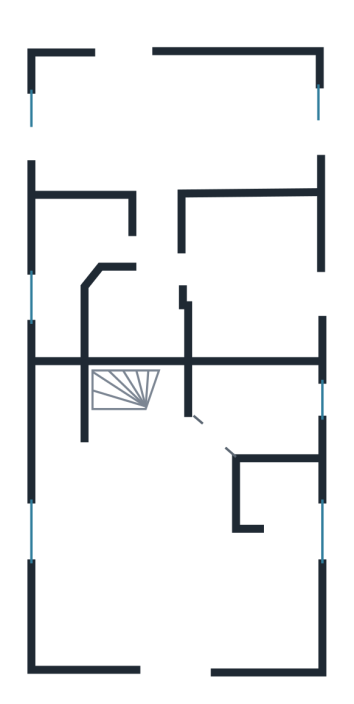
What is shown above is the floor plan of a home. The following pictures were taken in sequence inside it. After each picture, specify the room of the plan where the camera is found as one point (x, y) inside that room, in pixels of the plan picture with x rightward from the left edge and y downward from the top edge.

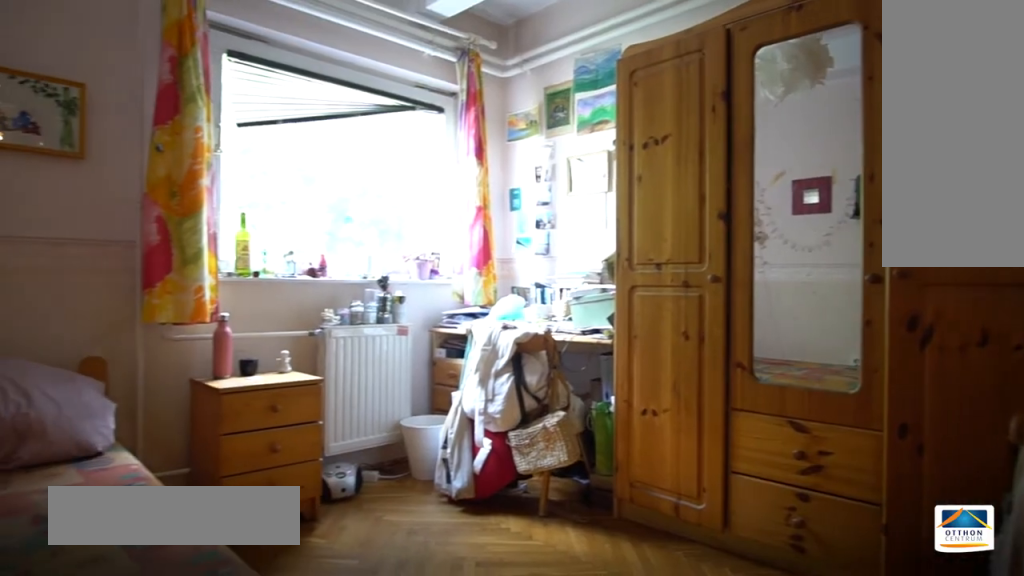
(253, 270)
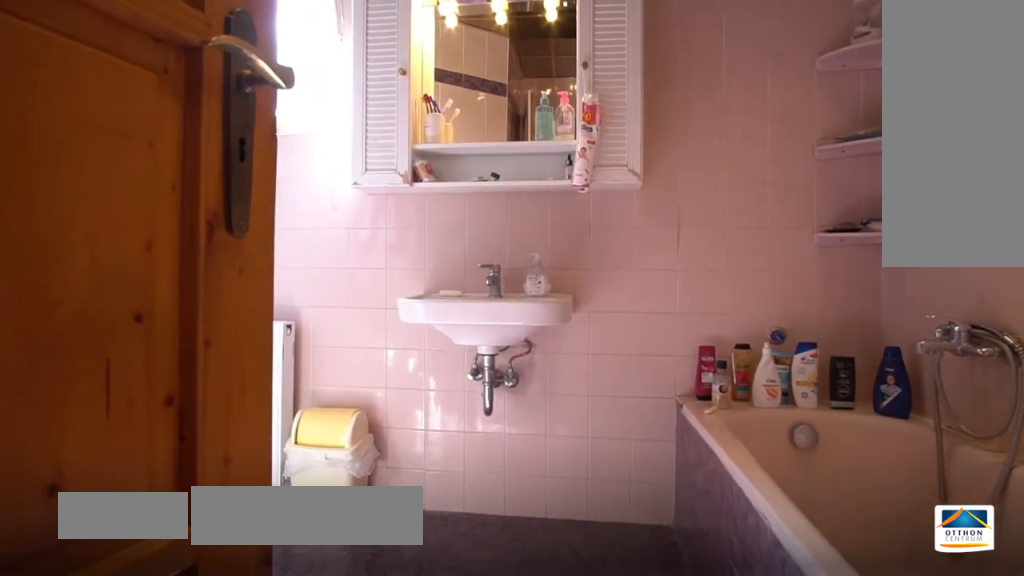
(71, 241)
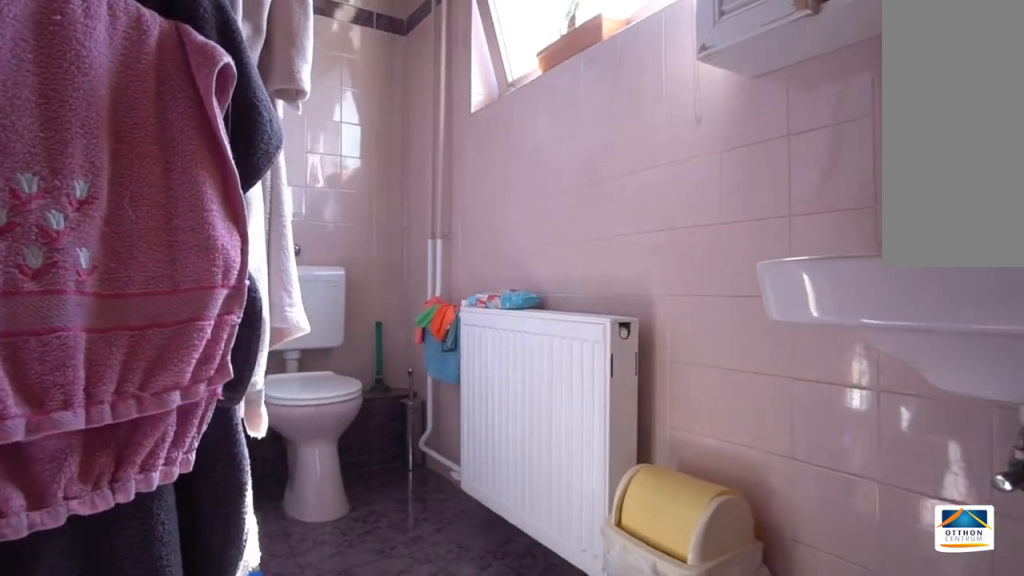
(72, 241)
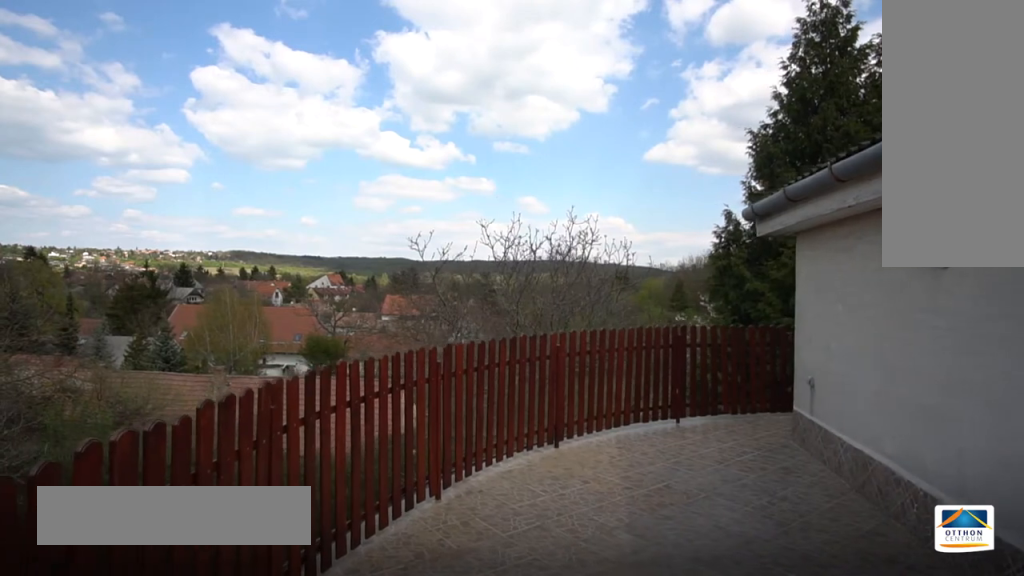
(187, 27)
